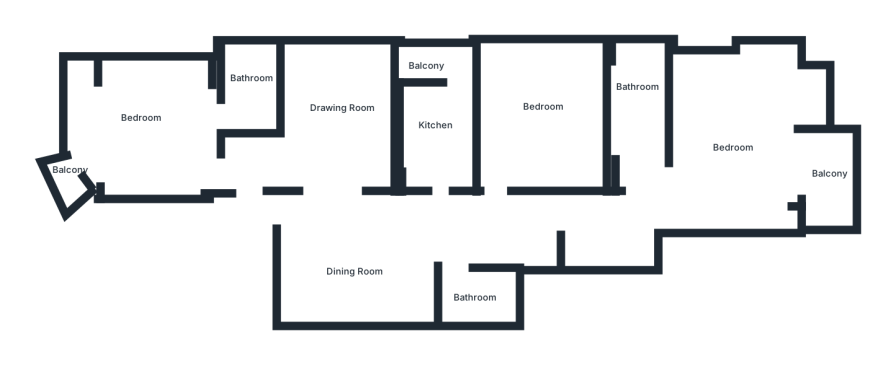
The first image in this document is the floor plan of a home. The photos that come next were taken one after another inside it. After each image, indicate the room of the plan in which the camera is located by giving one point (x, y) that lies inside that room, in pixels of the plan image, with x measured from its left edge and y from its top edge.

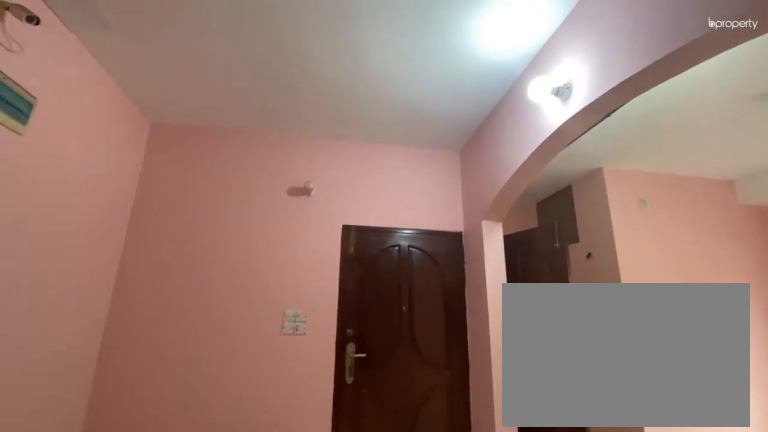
(355, 266)
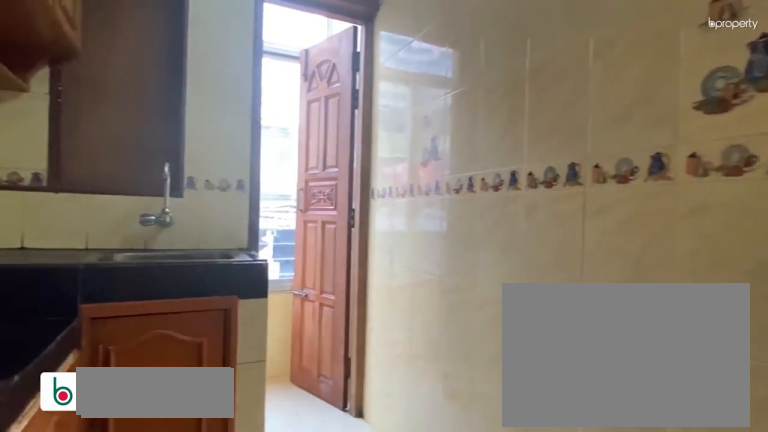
(437, 134)
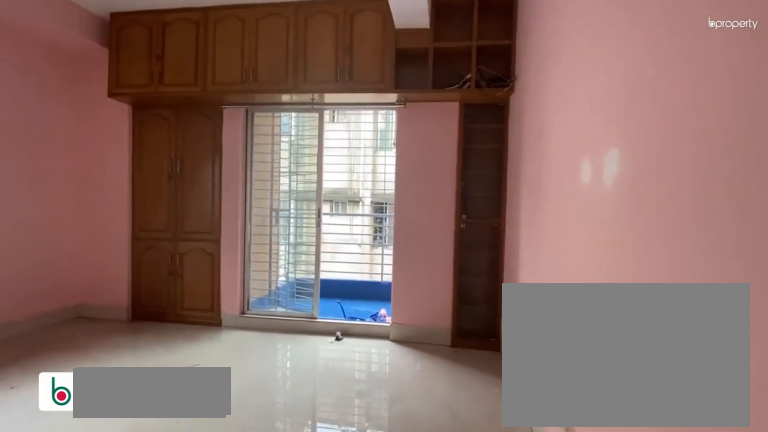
(732, 158)
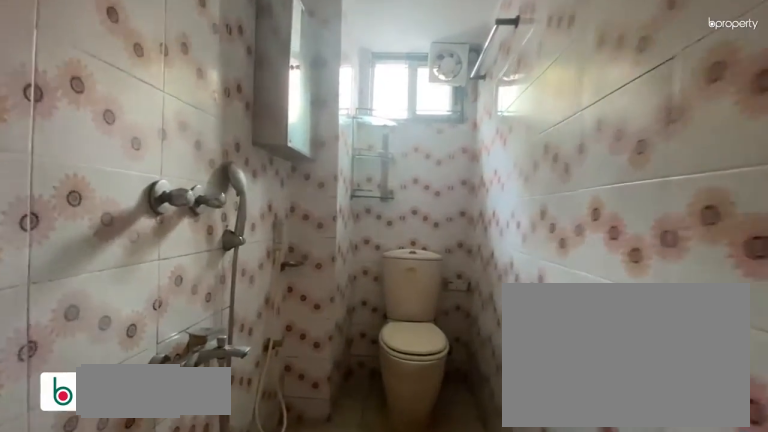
(640, 108)
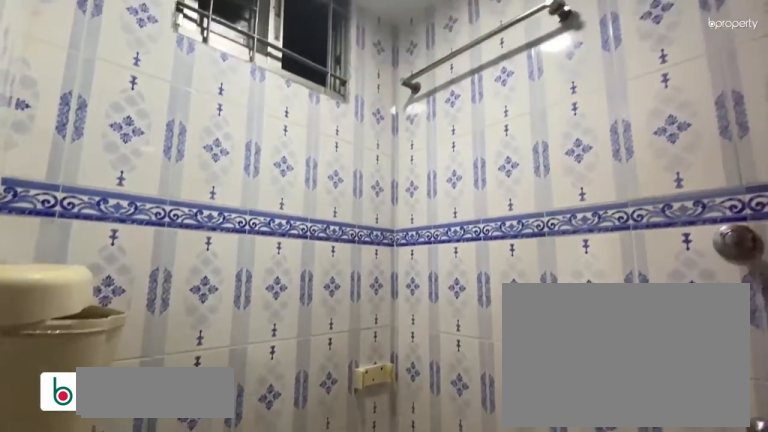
(472, 294)
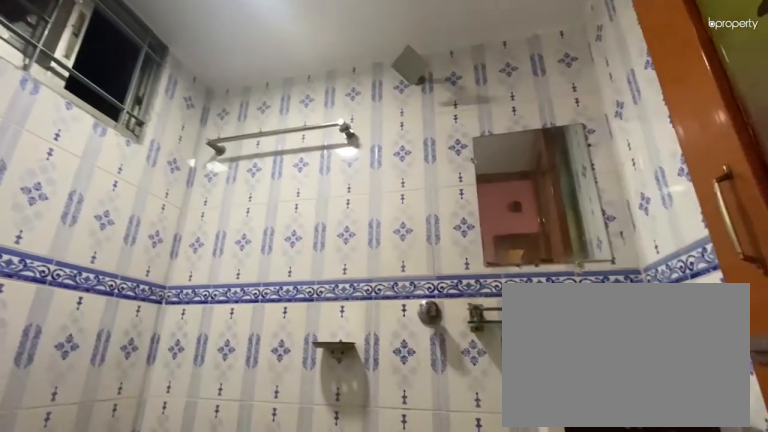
(472, 294)
